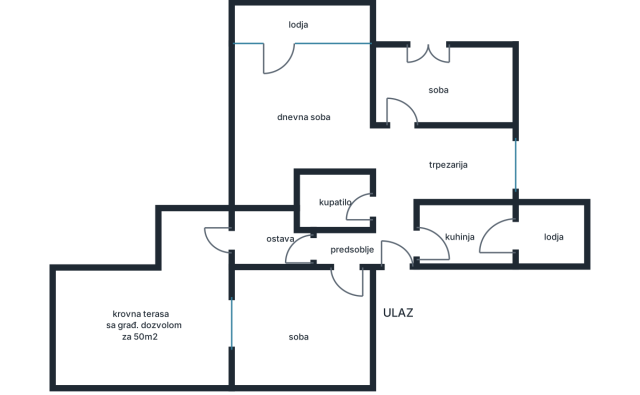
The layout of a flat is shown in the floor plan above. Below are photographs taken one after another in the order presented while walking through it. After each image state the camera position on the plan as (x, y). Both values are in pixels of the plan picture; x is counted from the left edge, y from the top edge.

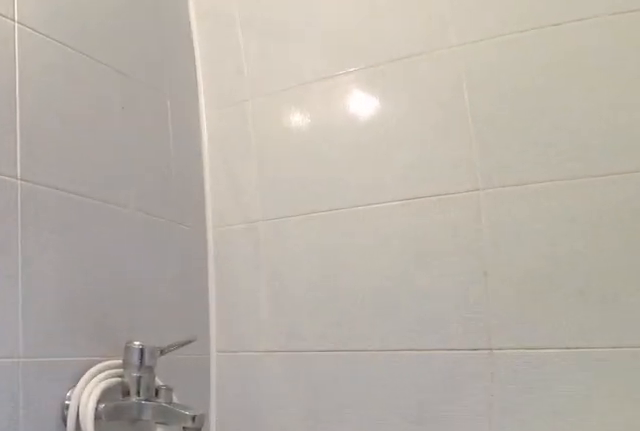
(329, 203)
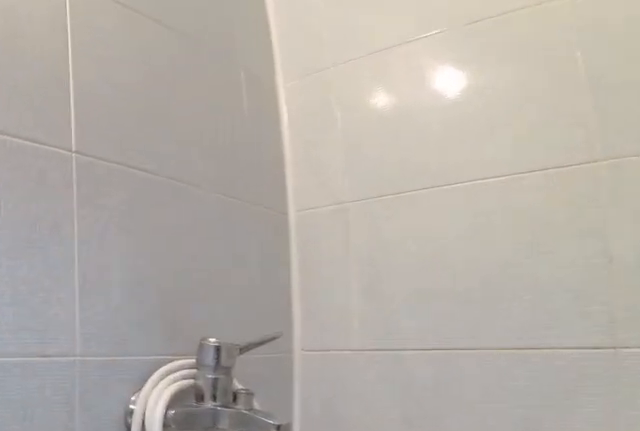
(328, 200)
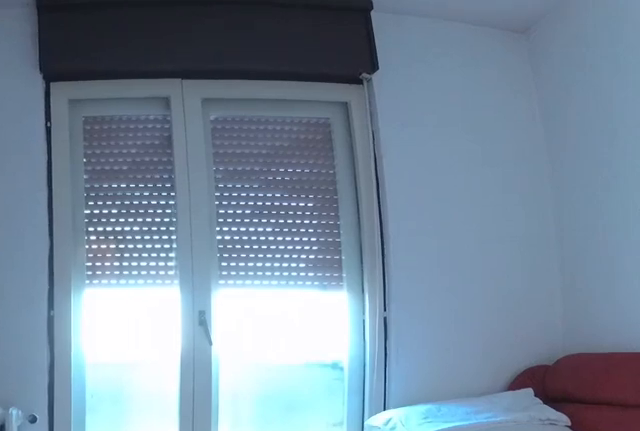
(402, 144)
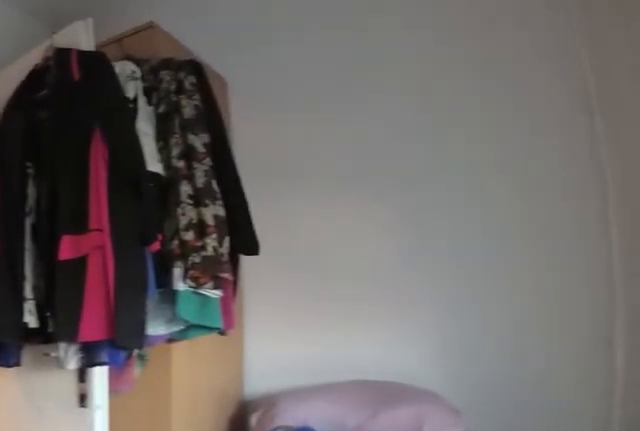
(451, 67)
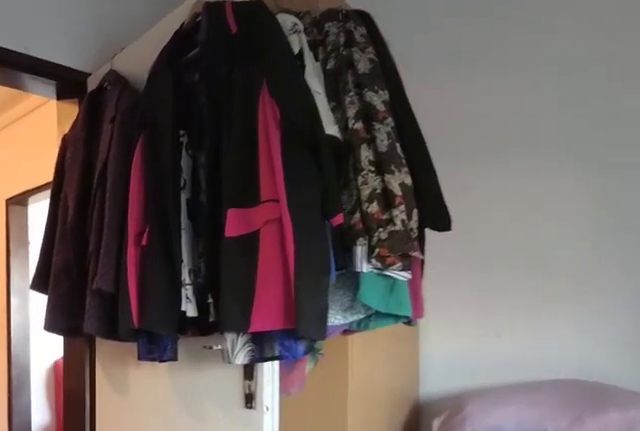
(429, 80)
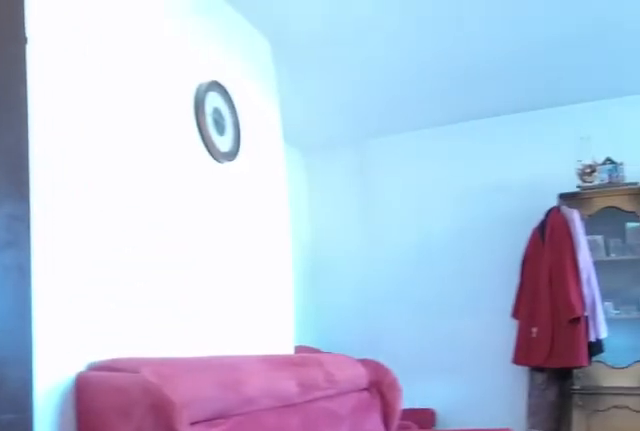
(387, 133)
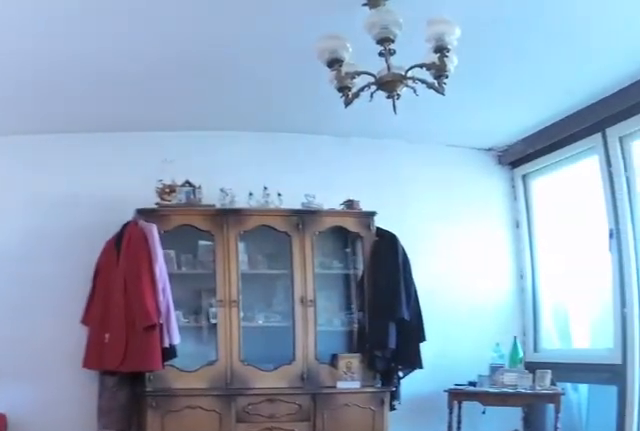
(375, 150)
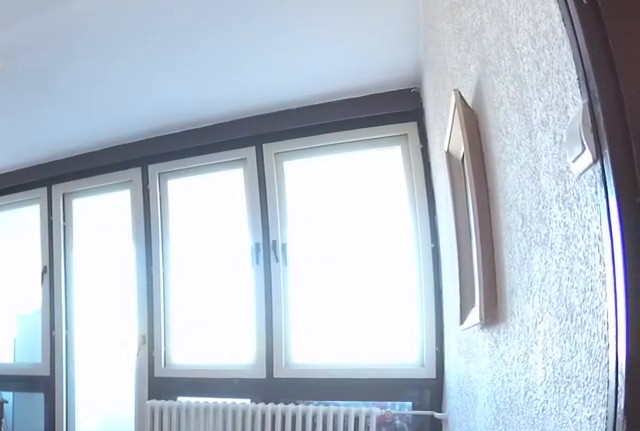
(369, 155)
